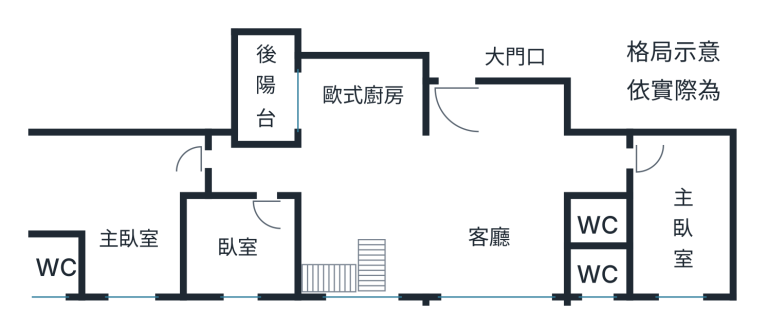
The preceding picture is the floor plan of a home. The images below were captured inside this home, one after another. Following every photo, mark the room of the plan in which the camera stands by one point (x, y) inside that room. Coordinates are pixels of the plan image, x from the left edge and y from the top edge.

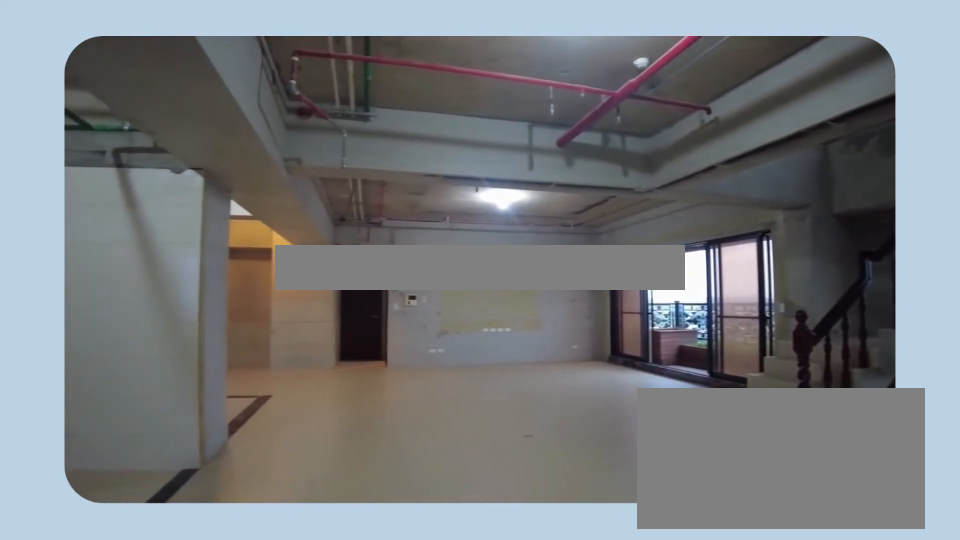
(427, 180)
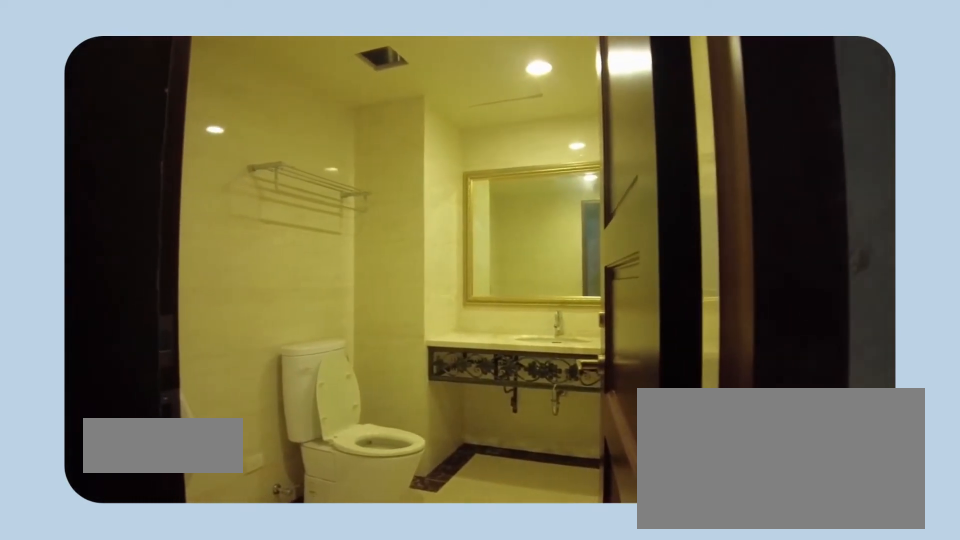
(593, 225)
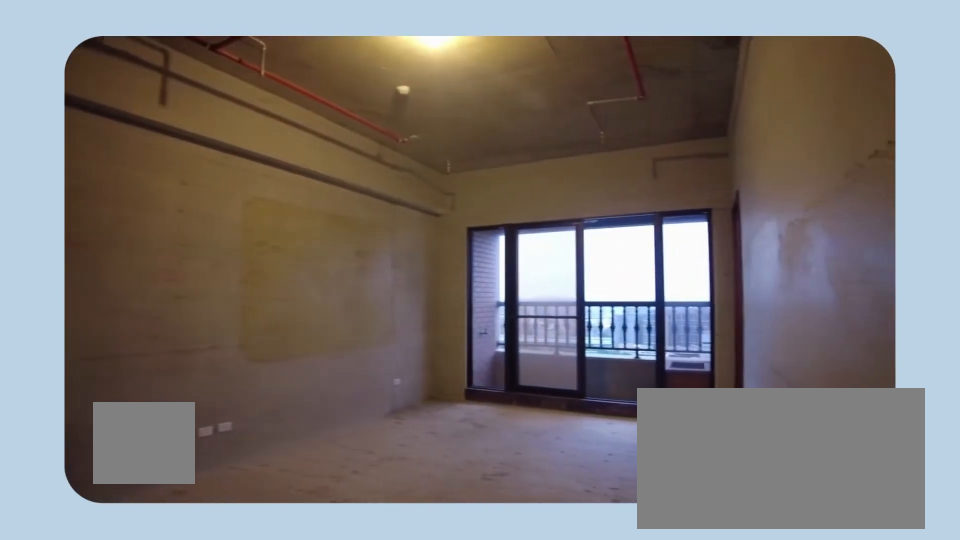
(665, 202)
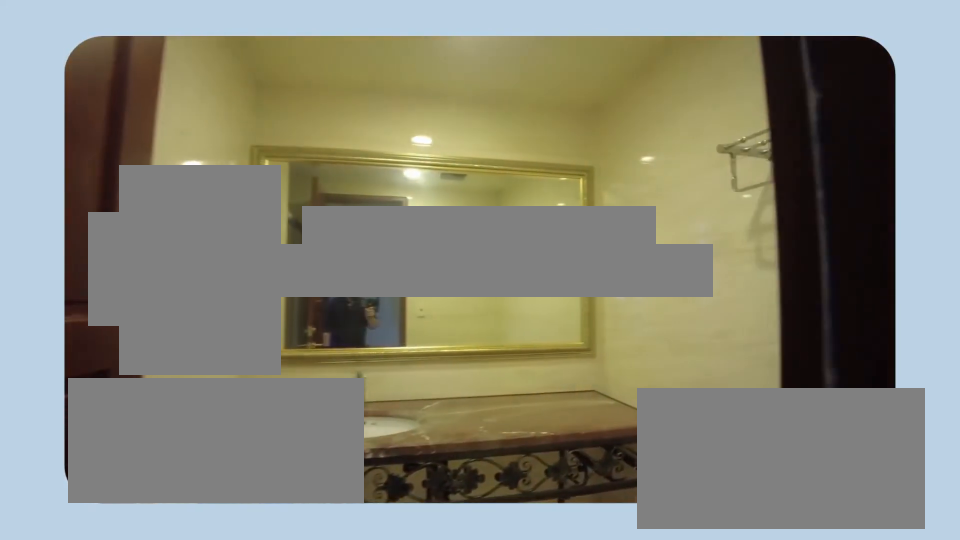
(597, 267)
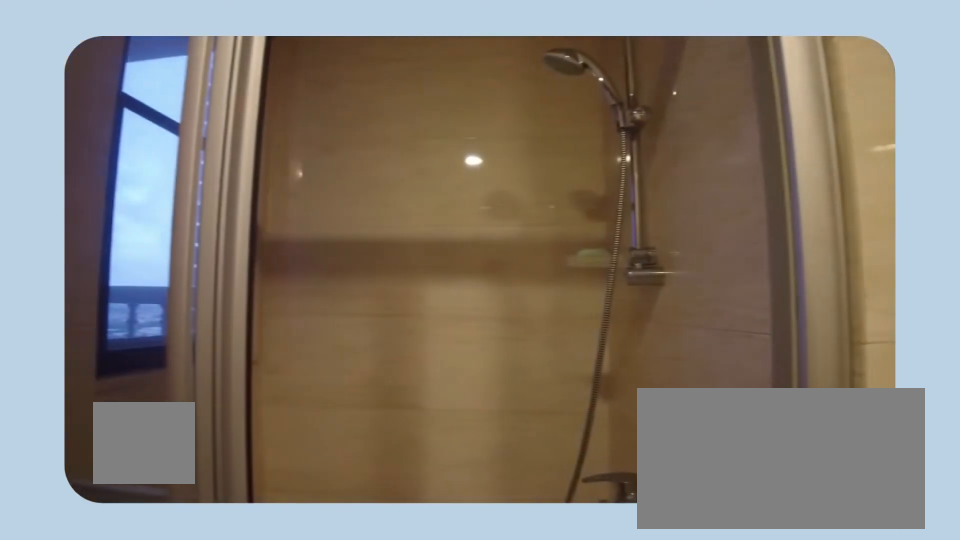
(597, 267)
